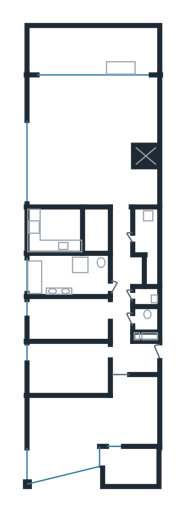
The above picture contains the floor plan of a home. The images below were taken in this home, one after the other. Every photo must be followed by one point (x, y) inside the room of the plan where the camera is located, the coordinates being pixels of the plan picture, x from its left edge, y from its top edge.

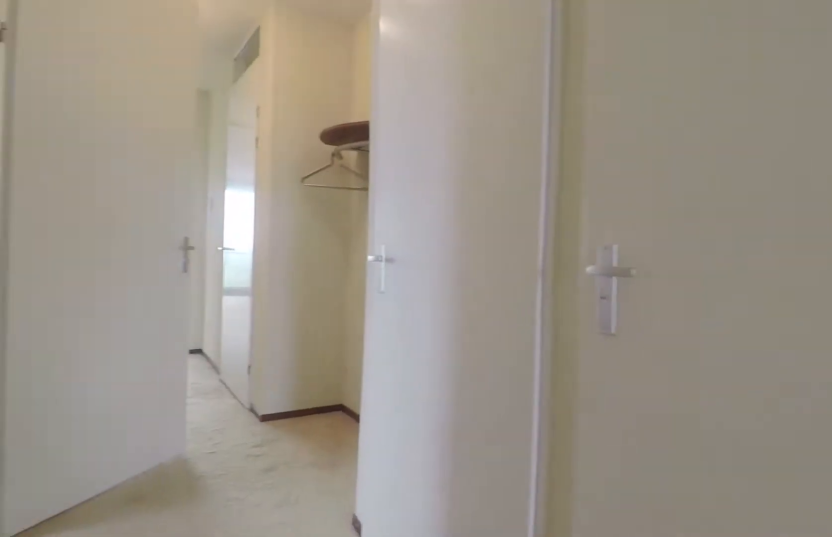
(126, 302)
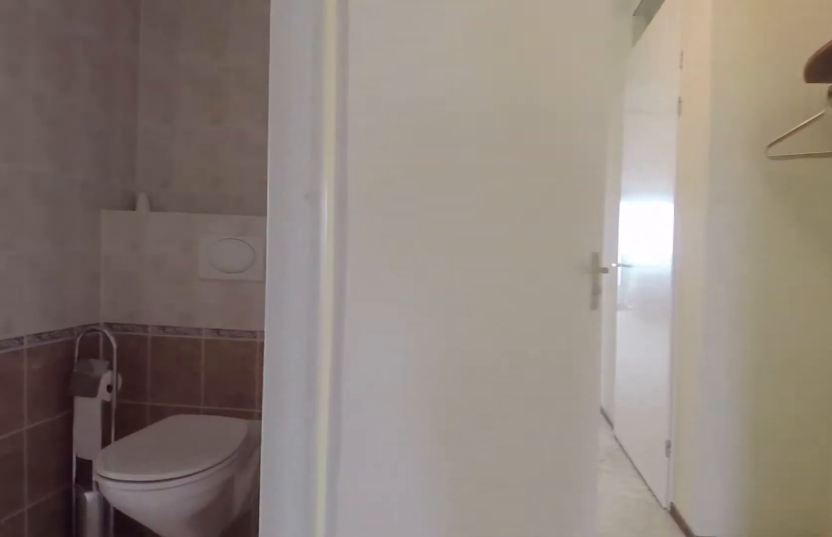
(126, 302)
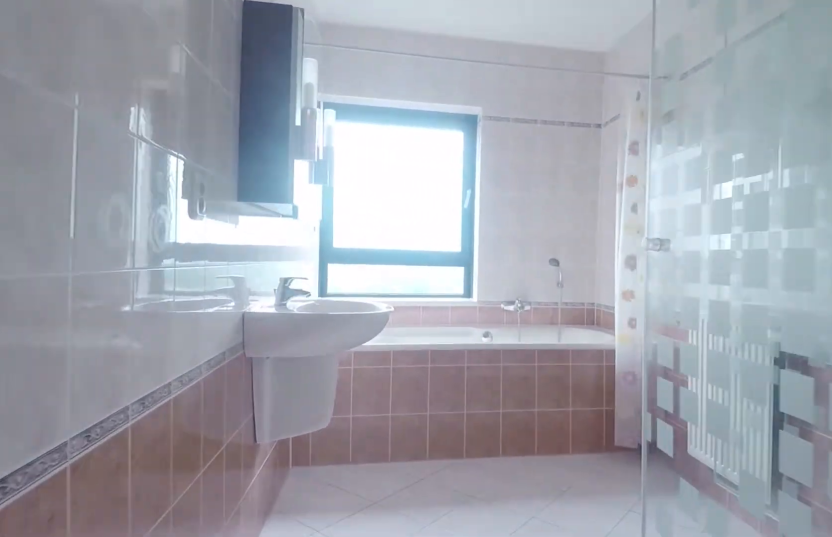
(69, 276)
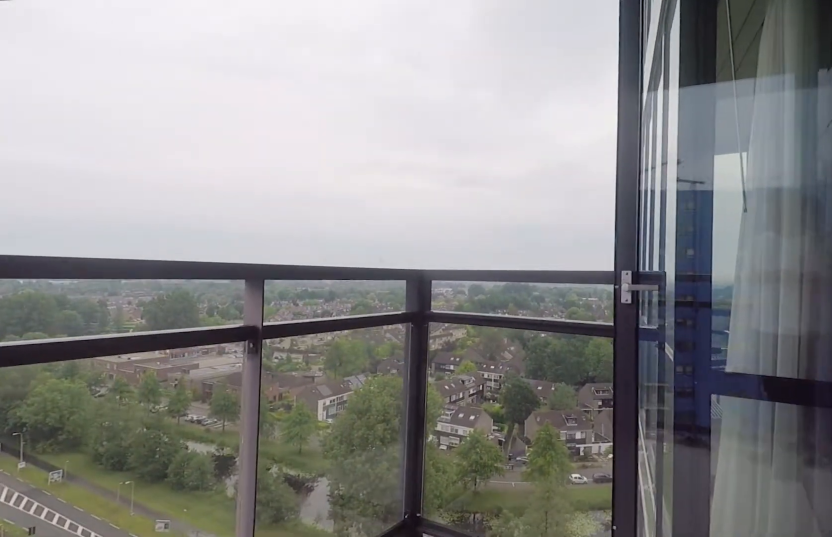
(129, 467)
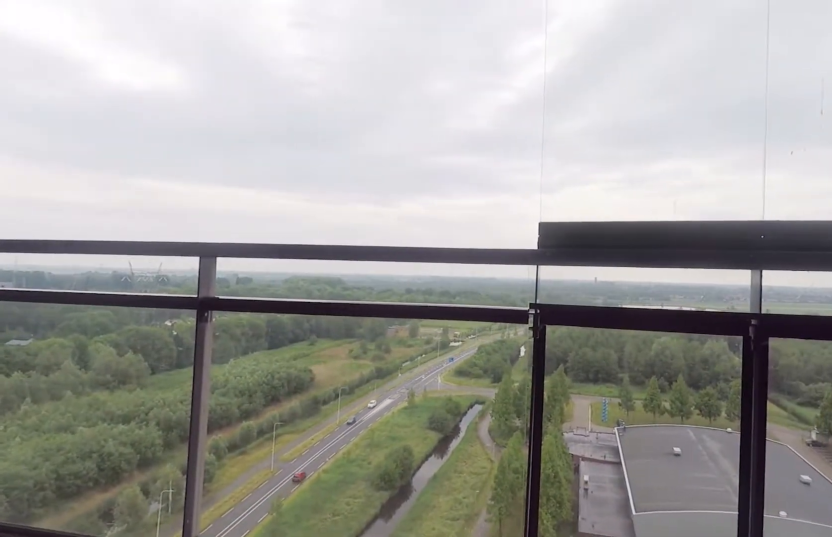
(93, 50)
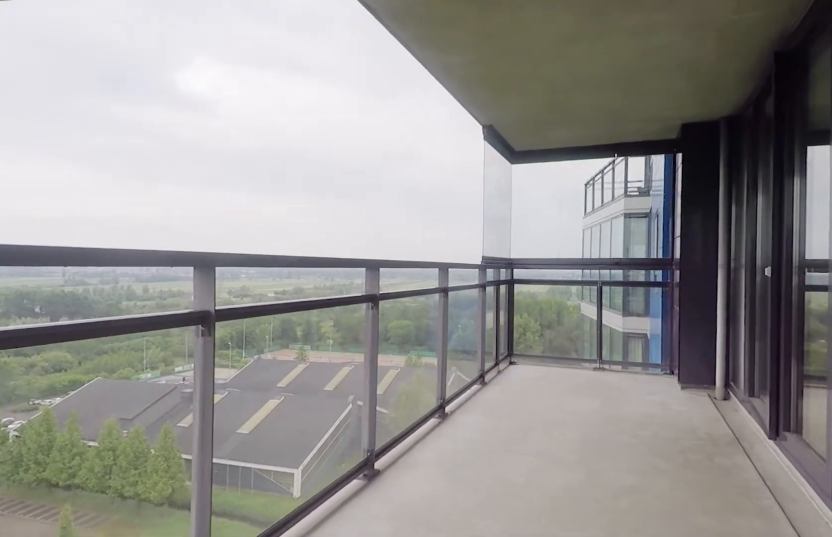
(93, 50)
